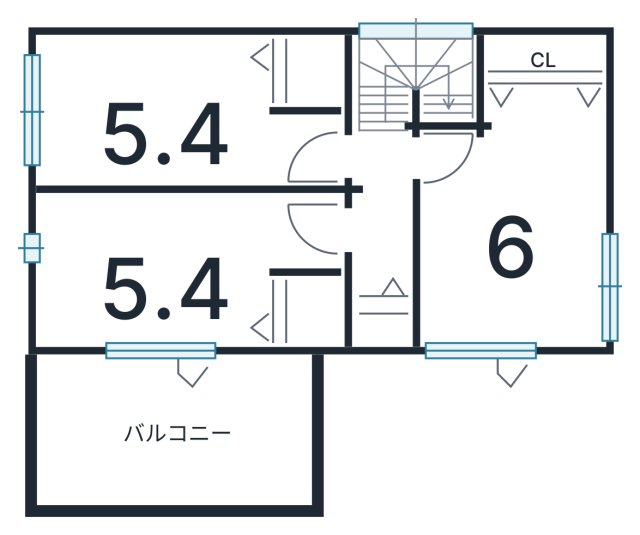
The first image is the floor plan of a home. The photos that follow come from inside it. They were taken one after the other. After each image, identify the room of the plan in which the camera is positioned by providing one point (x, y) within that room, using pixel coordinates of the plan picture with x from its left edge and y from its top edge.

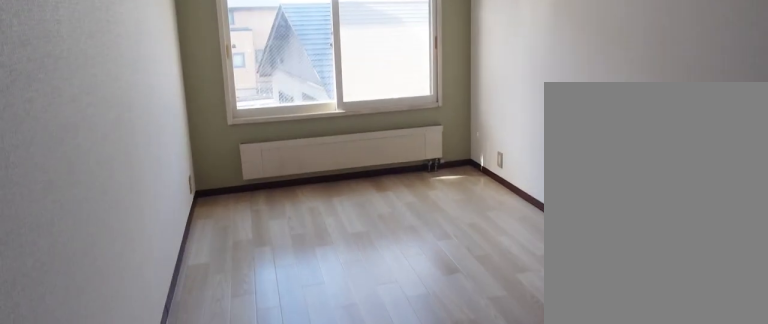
(154, 116)
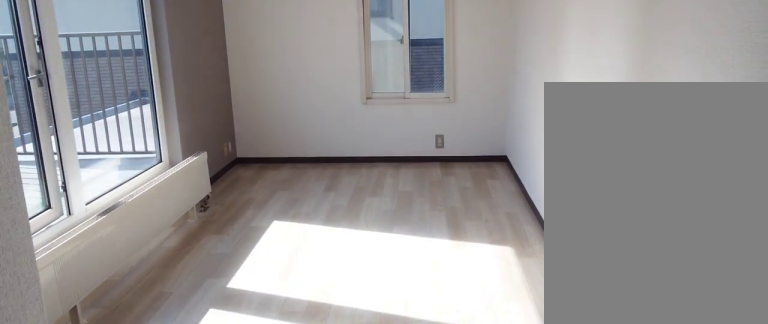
(151, 281)
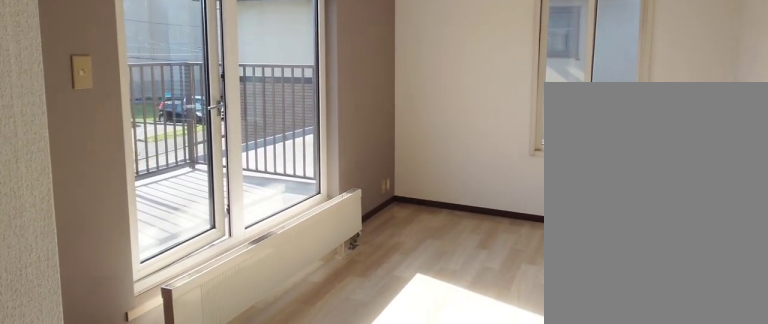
(151, 281)
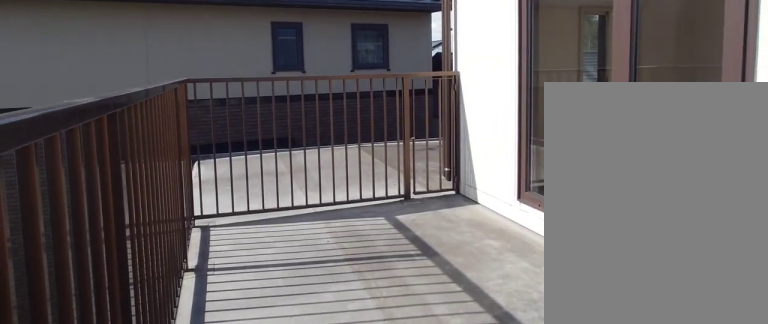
(166, 448)
